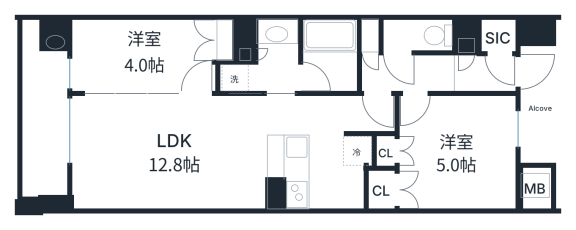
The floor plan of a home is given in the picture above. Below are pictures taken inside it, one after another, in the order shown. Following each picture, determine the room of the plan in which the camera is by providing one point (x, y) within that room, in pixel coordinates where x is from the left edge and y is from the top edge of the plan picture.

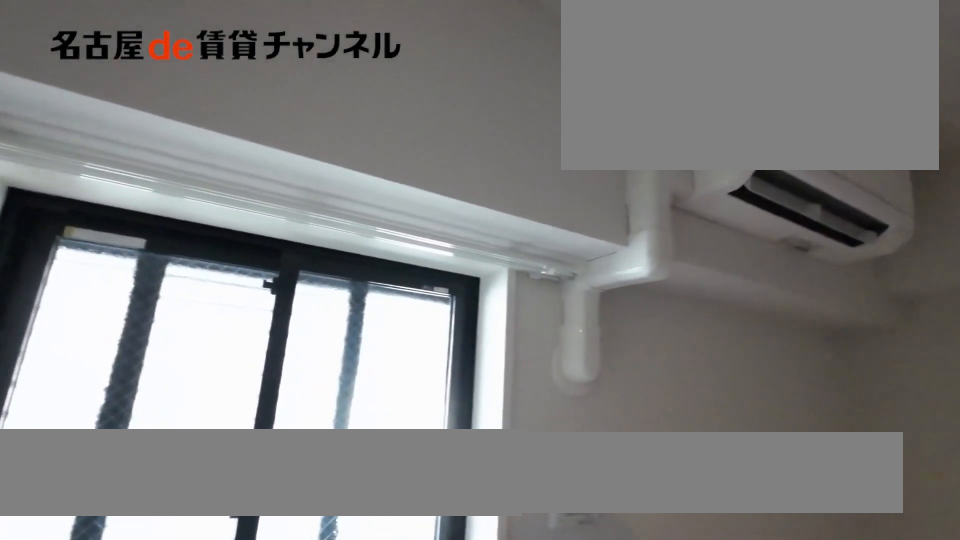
(456, 150)
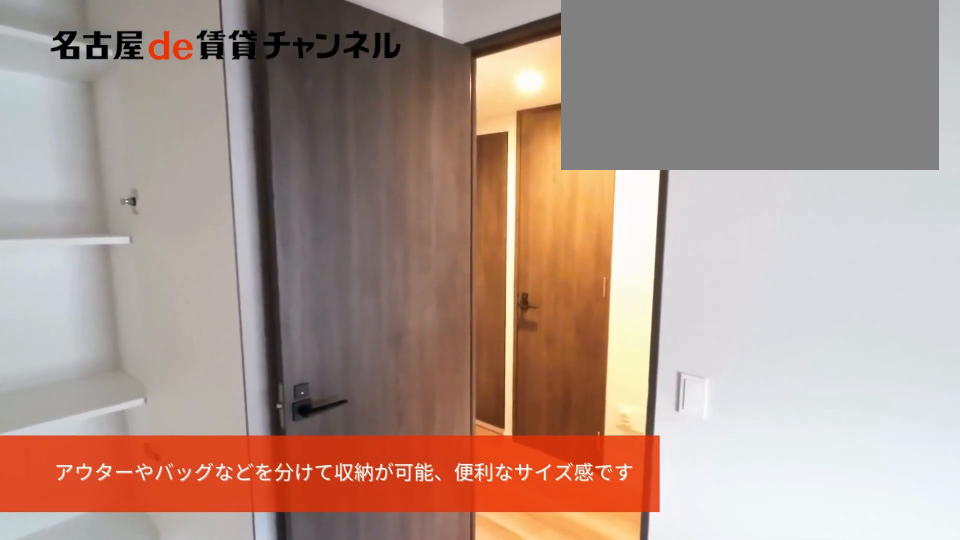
(383, 174)
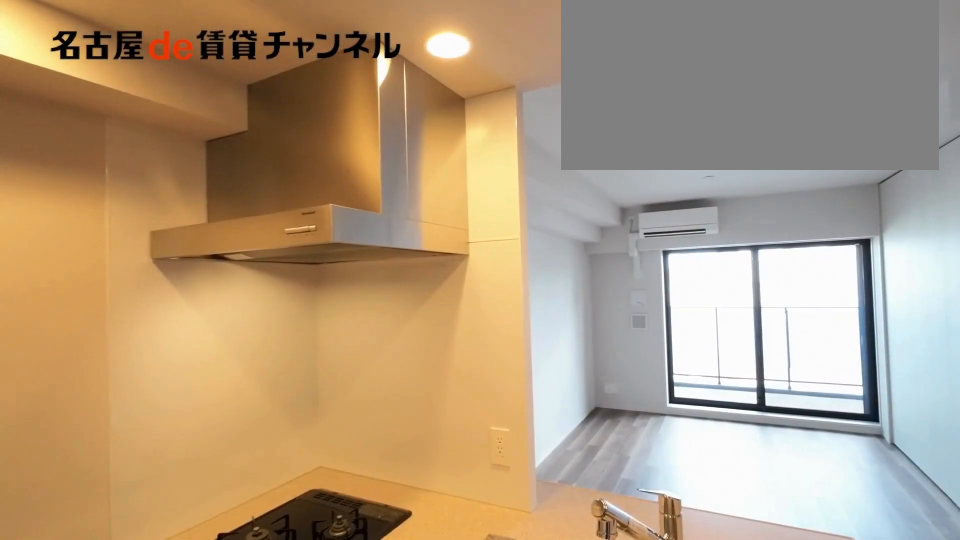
(312, 172)
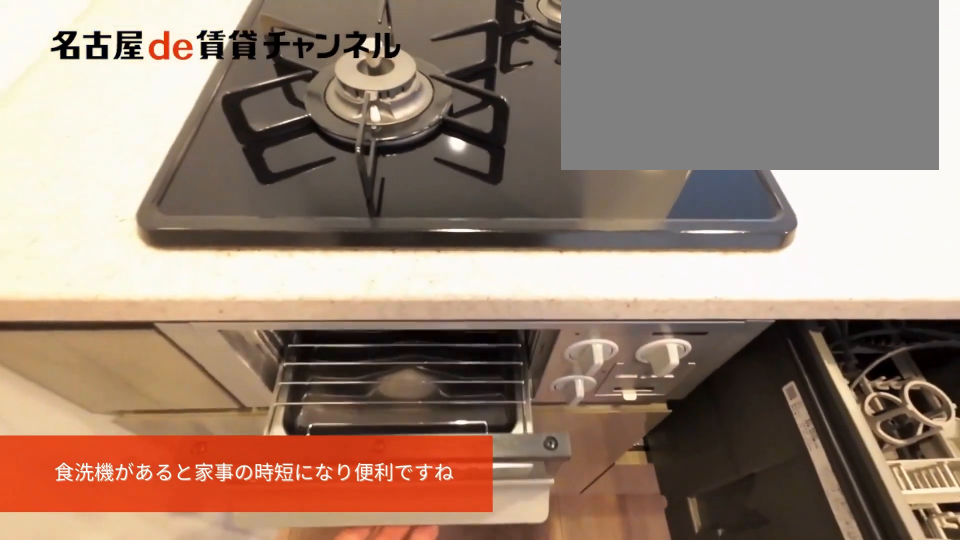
(312, 172)
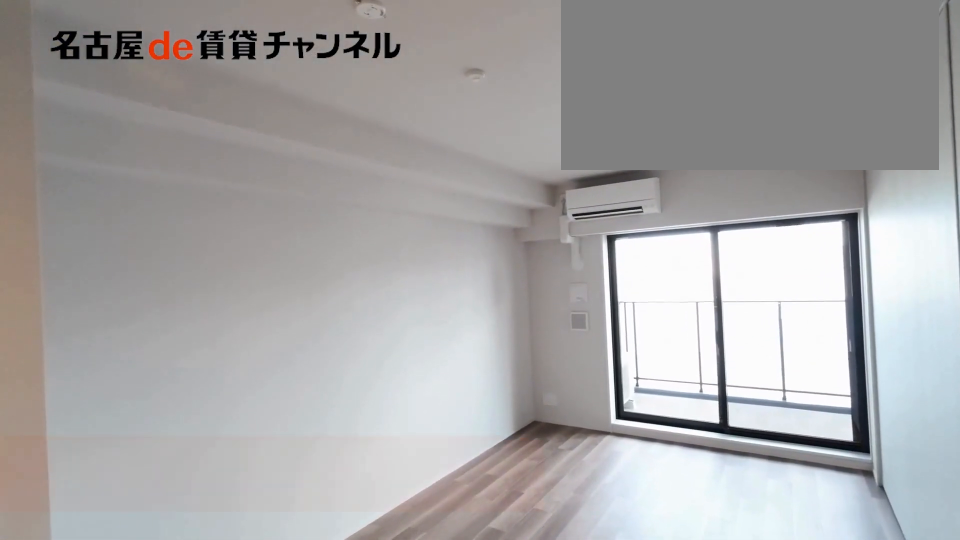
(166, 150)
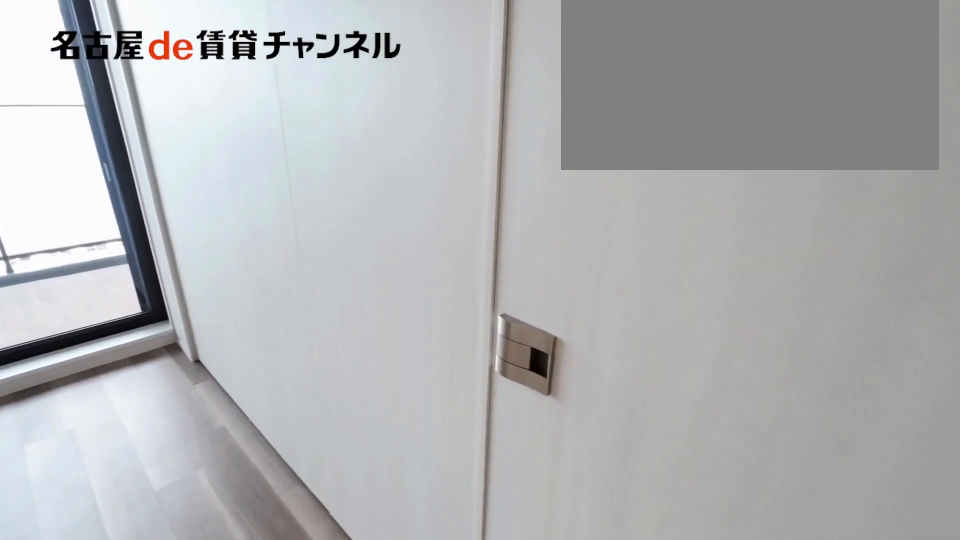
(166, 150)
